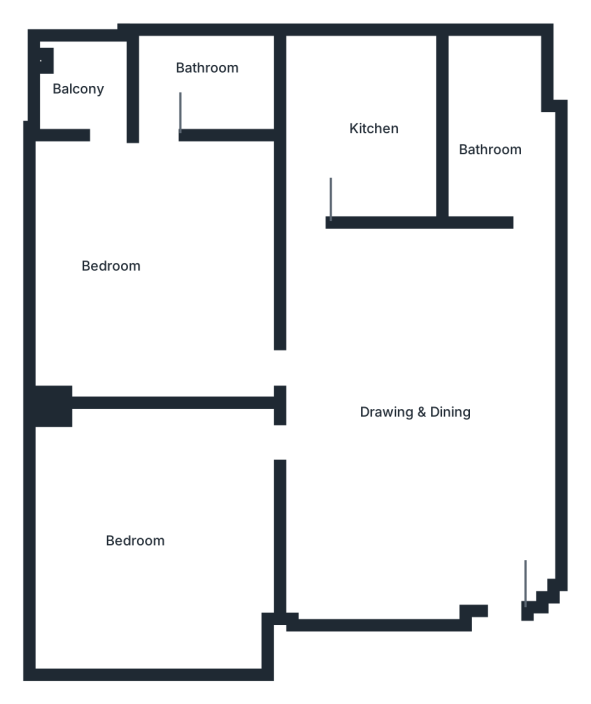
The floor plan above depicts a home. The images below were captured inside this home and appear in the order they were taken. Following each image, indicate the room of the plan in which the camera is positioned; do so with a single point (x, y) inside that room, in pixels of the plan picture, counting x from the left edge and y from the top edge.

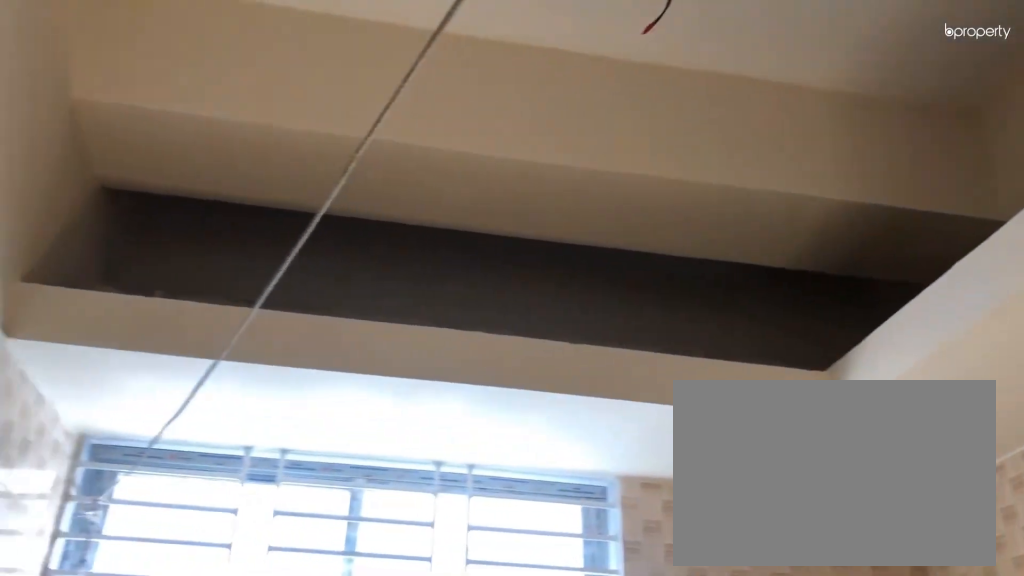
(362, 134)
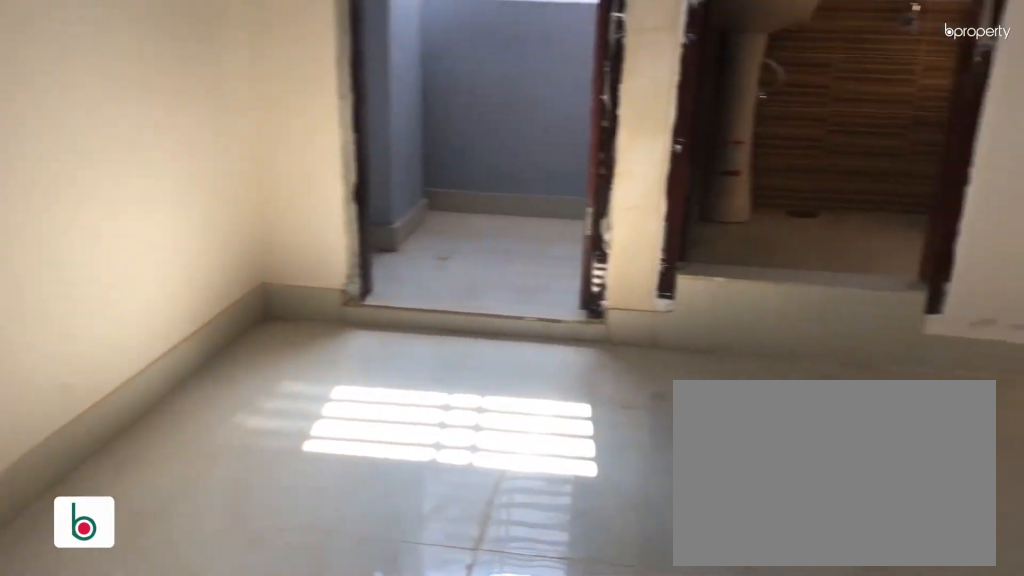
(160, 234)
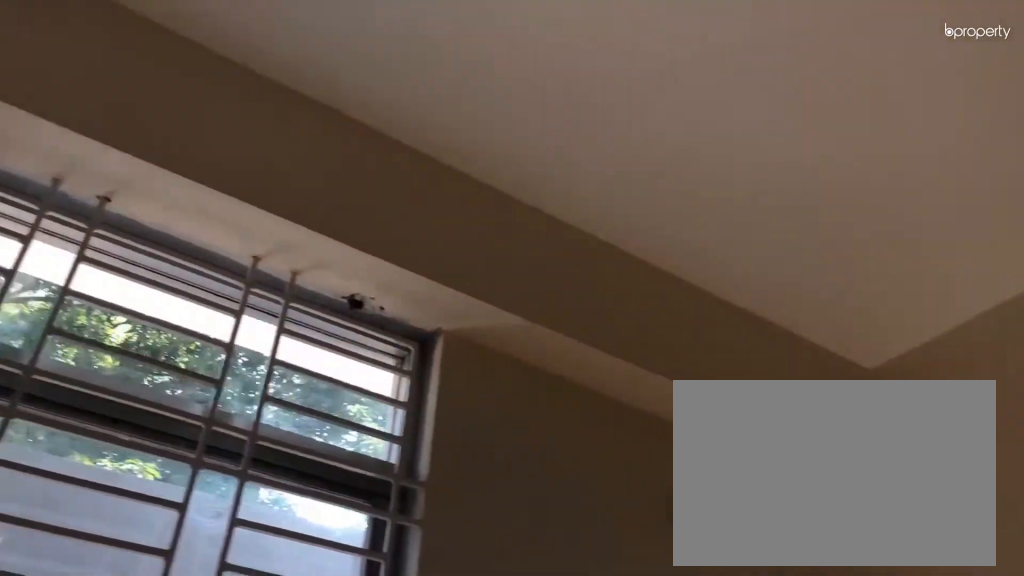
(163, 244)
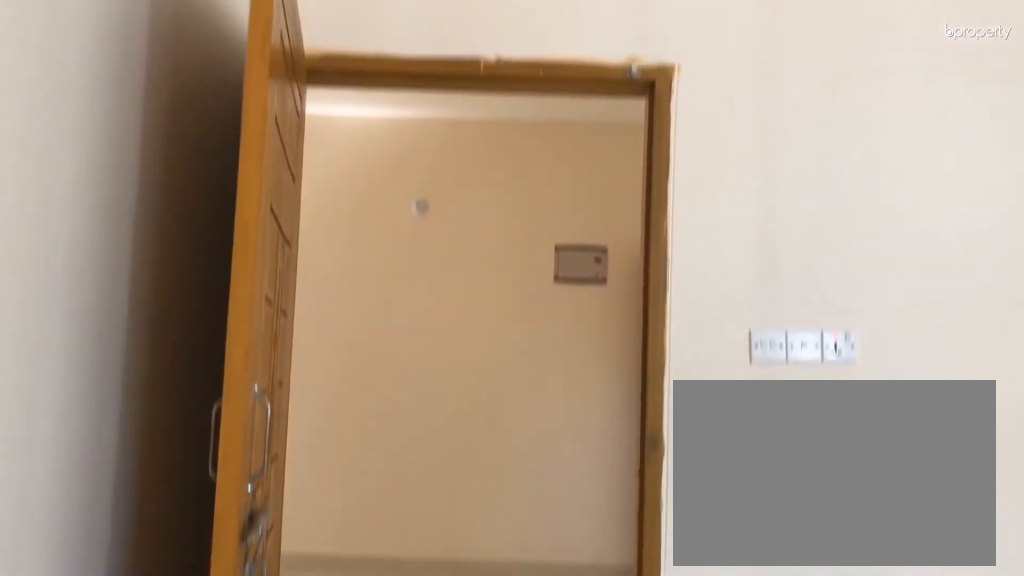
(156, 529)
